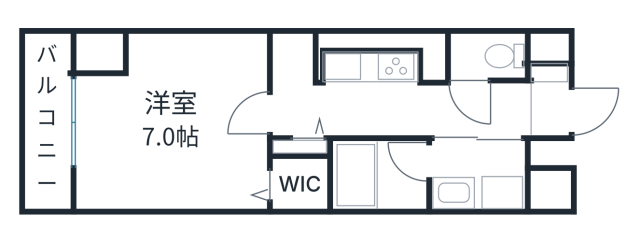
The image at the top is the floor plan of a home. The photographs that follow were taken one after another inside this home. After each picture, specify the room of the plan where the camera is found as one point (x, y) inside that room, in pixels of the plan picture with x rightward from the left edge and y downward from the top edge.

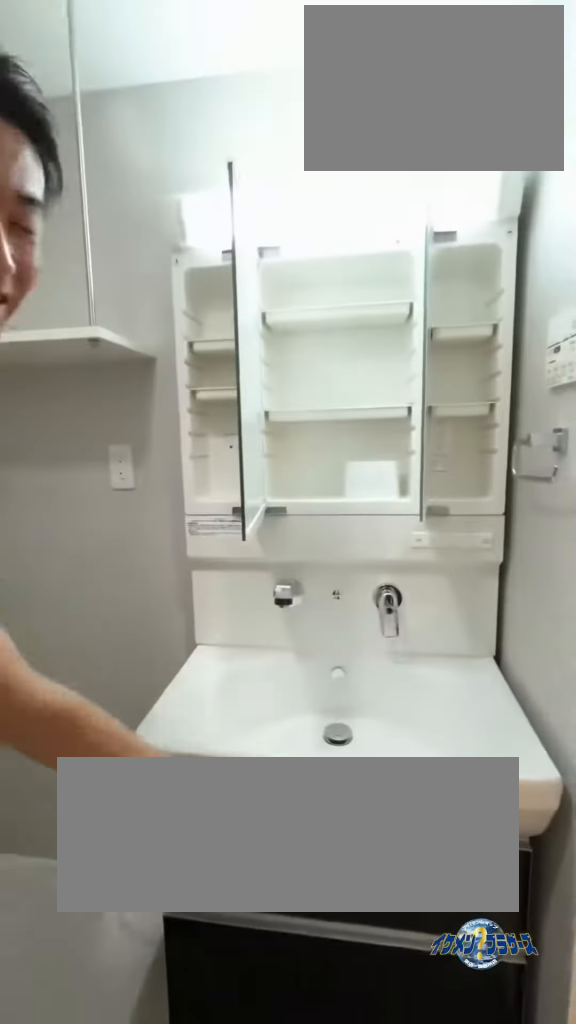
(475, 176)
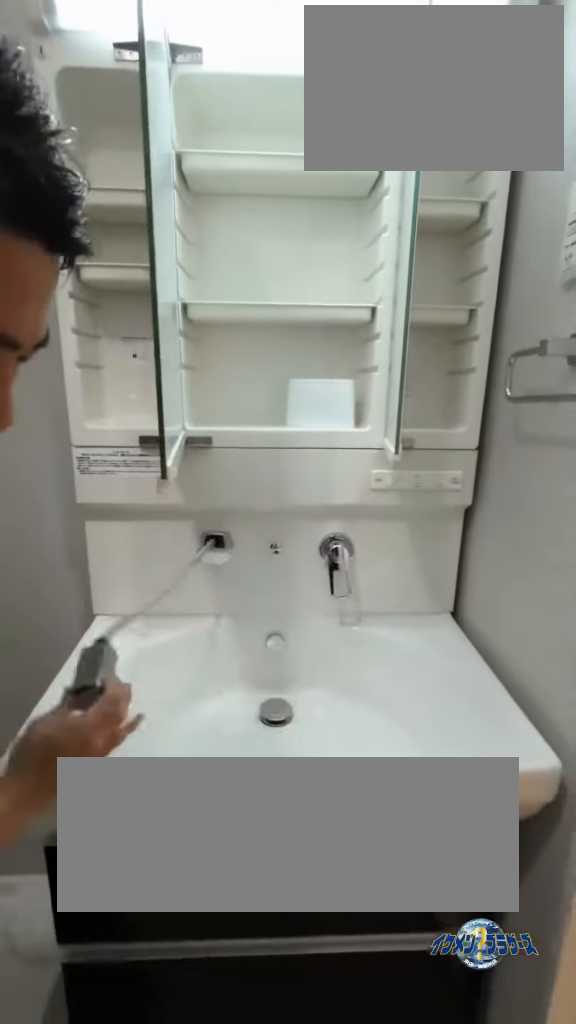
(475, 176)
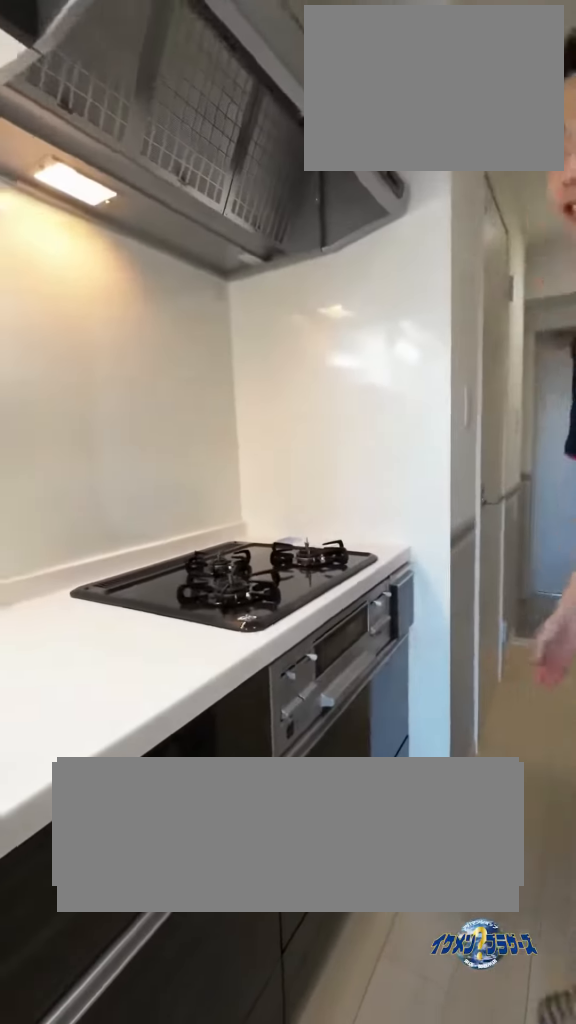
(374, 69)
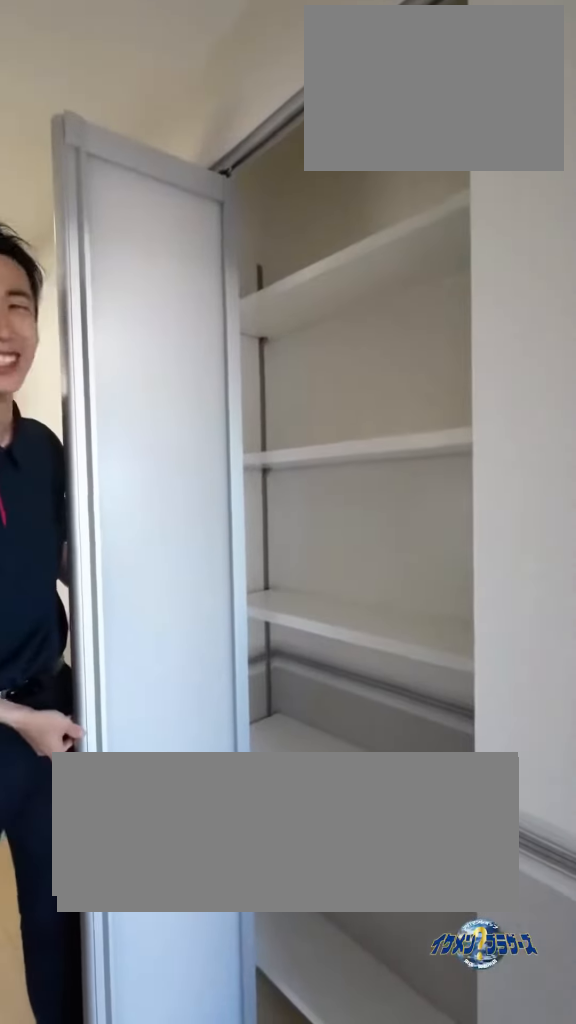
(296, 62)
